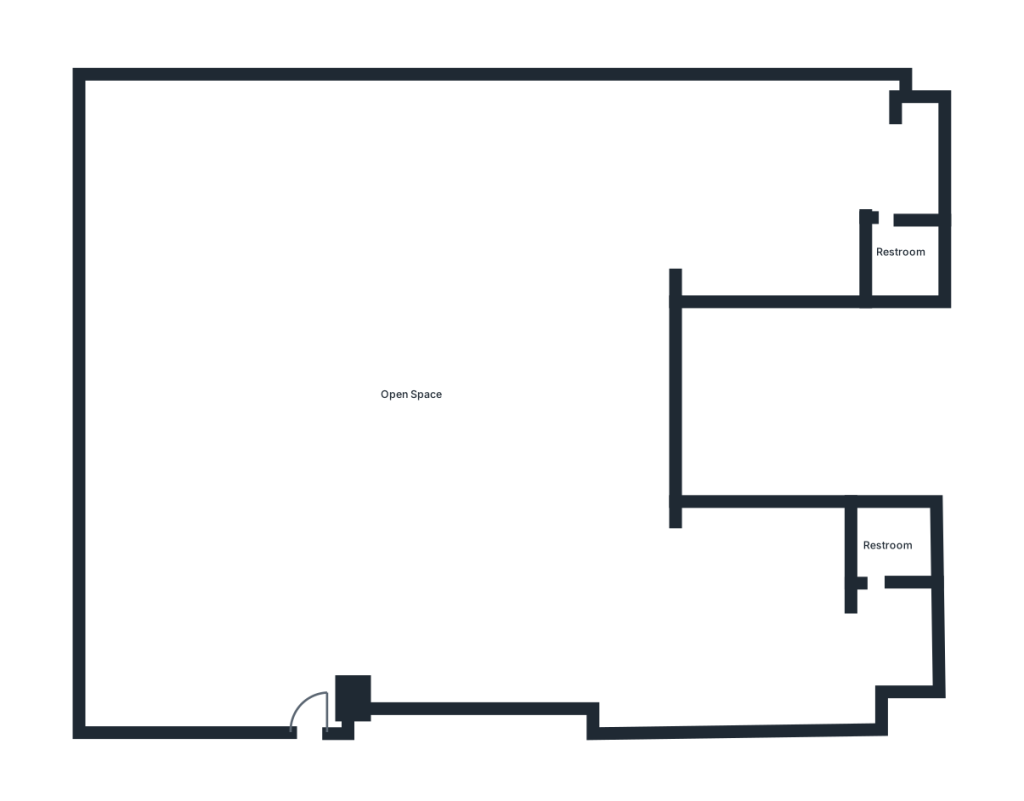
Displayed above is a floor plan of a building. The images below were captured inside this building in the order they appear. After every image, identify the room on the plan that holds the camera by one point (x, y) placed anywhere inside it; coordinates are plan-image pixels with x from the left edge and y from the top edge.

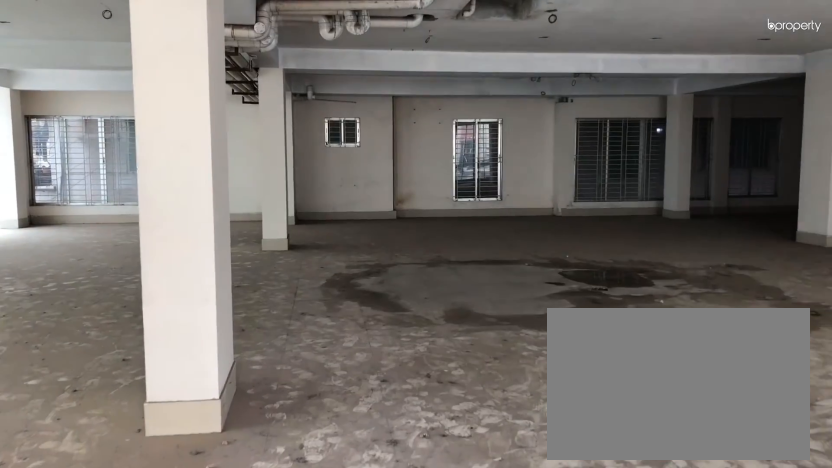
(315, 649)
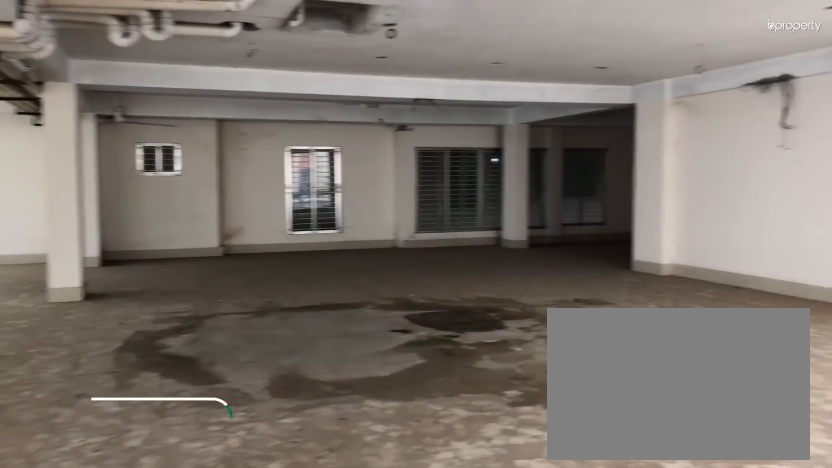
(315, 649)
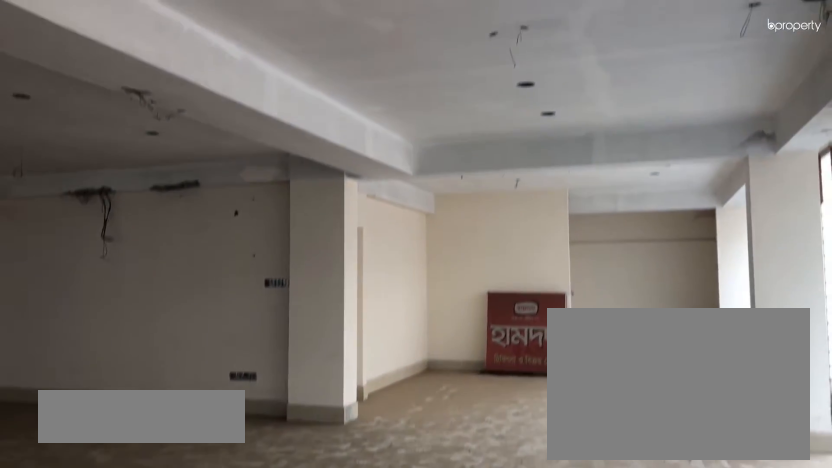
(415, 395)
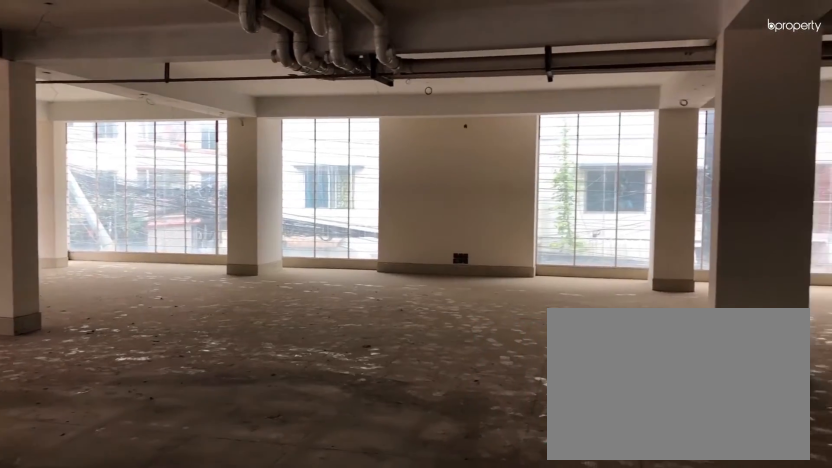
(415, 395)
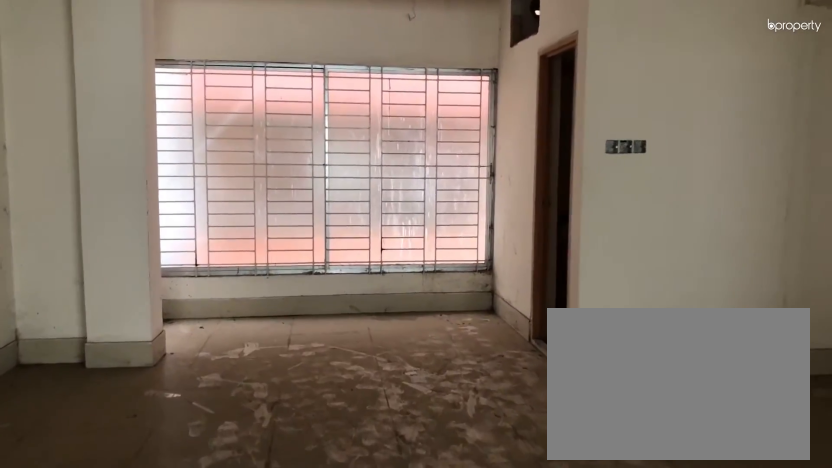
(709, 181)
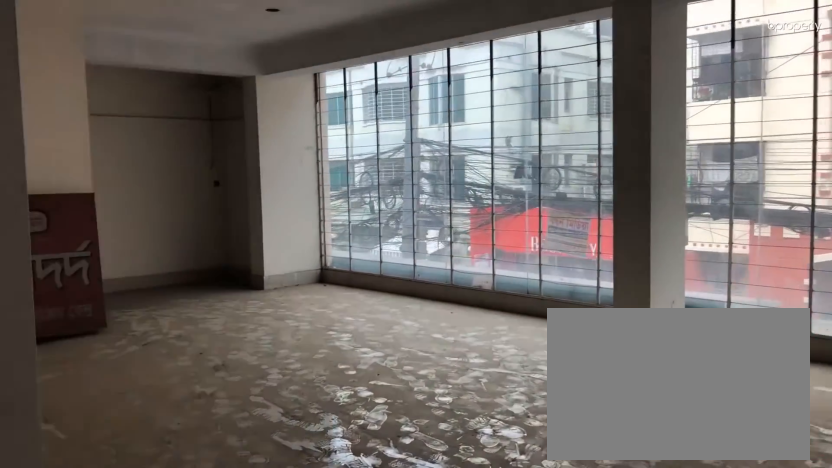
(750, 615)
